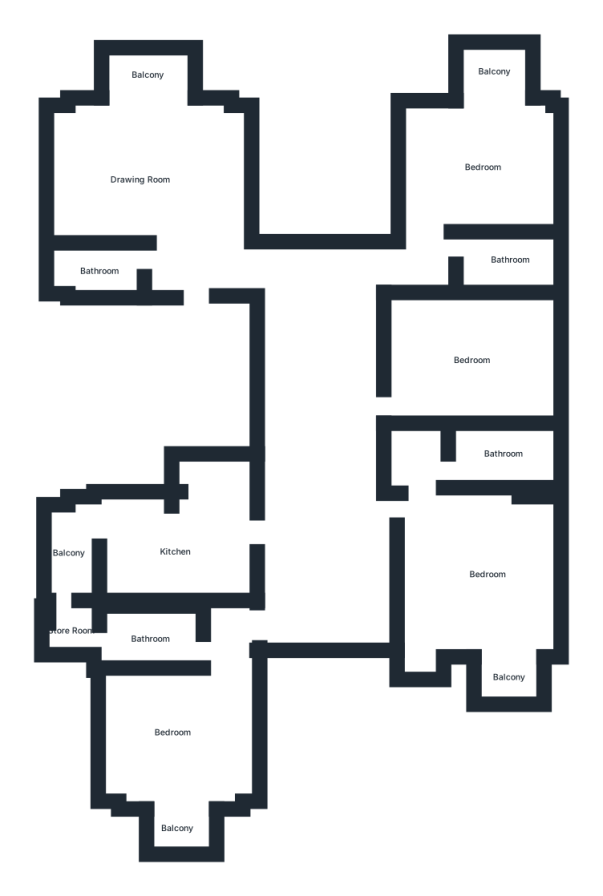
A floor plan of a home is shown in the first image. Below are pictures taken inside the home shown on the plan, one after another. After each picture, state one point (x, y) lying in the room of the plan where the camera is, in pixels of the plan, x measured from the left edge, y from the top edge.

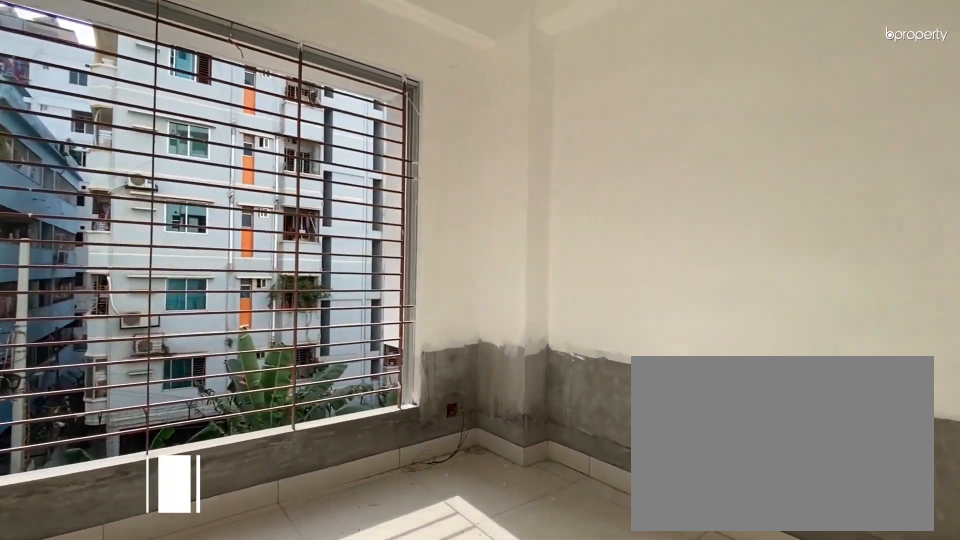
(176, 736)
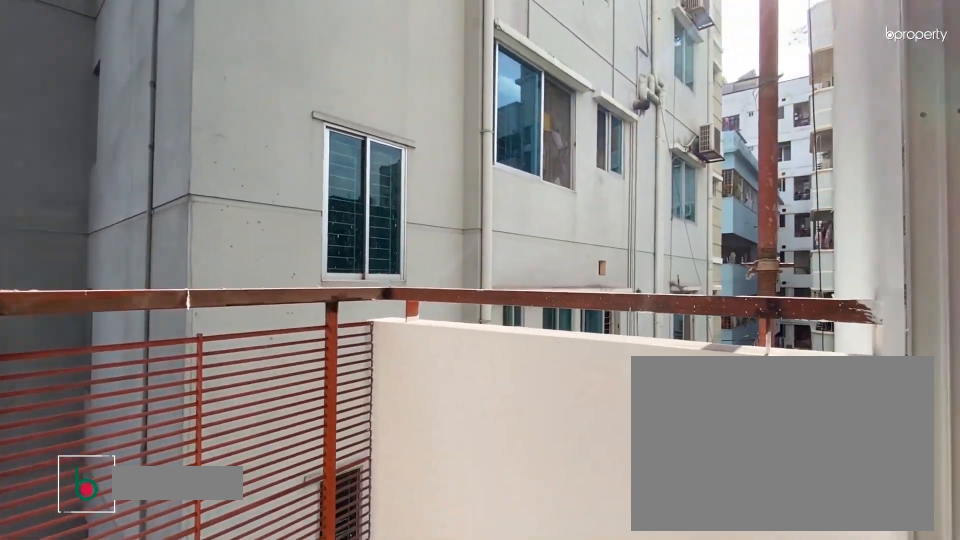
(181, 830)
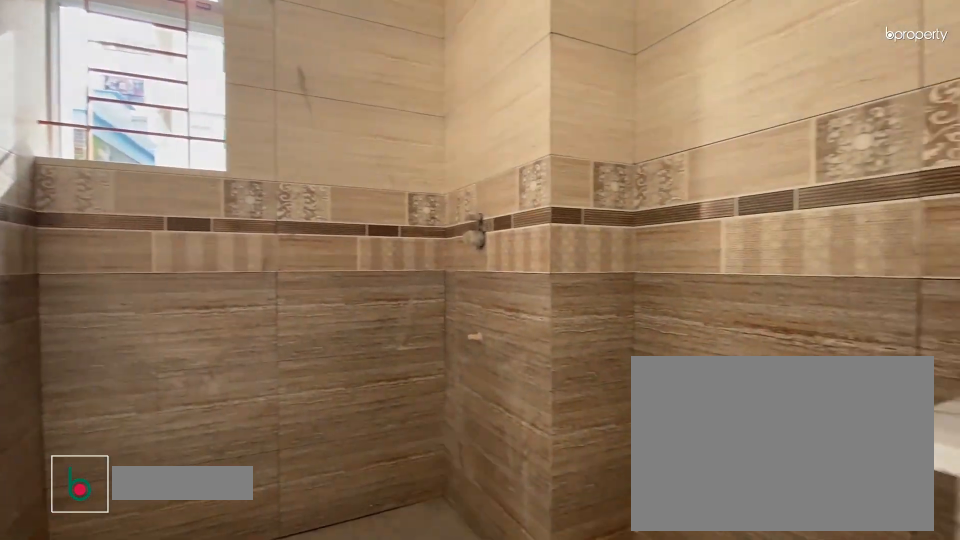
(154, 639)
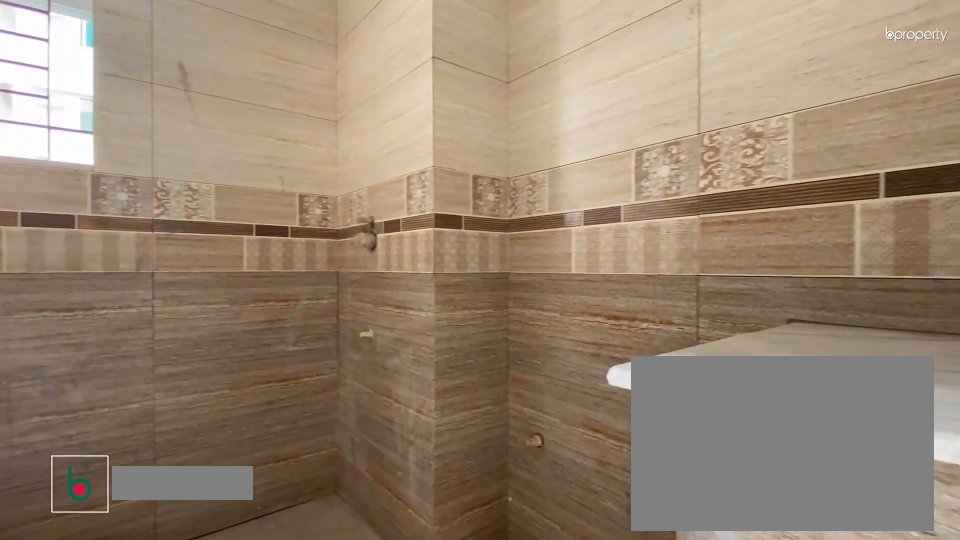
(154, 639)
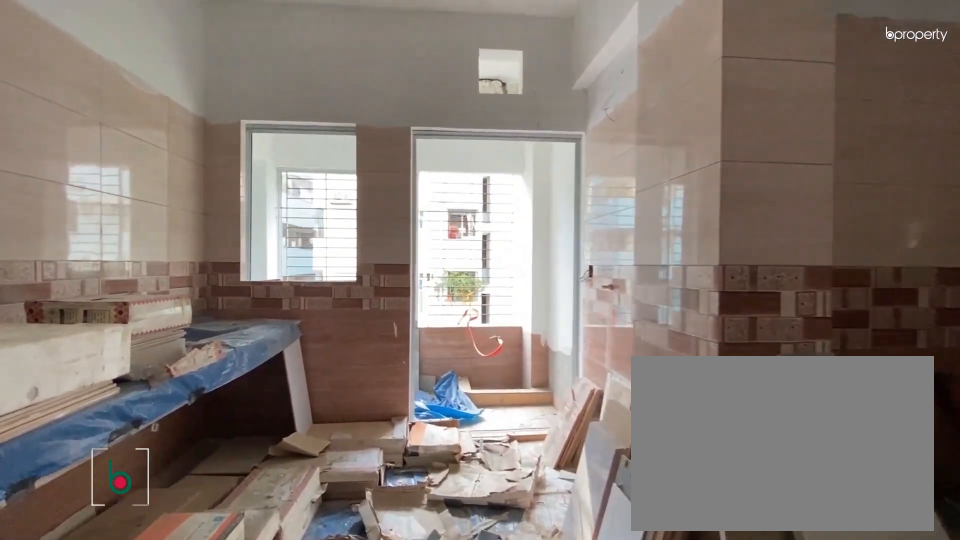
(171, 557)
